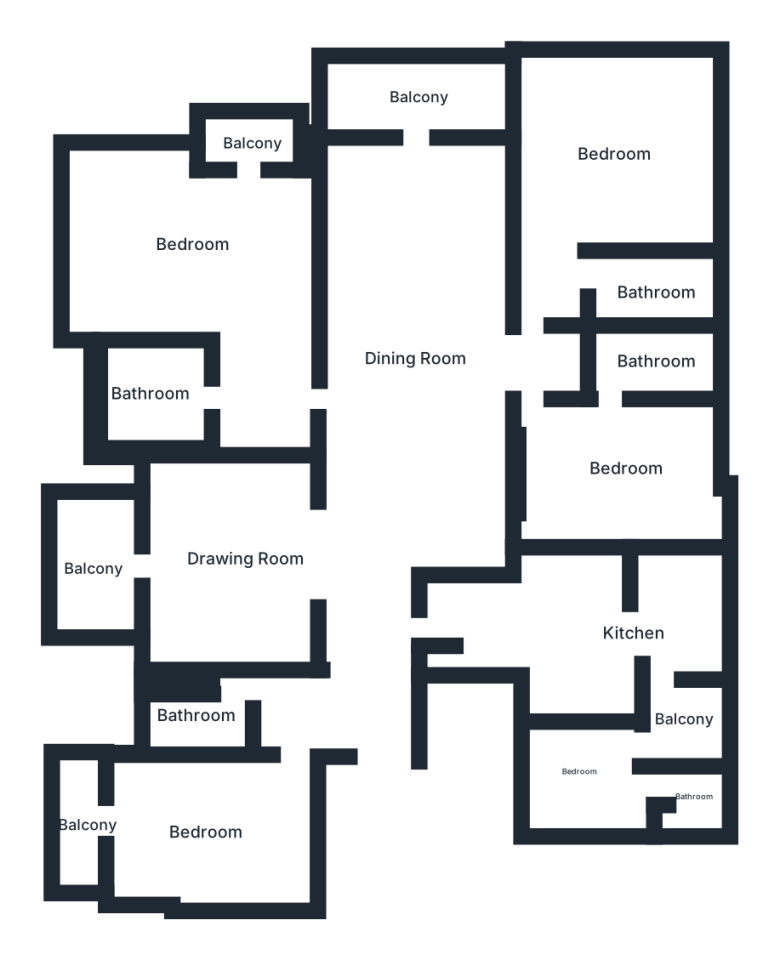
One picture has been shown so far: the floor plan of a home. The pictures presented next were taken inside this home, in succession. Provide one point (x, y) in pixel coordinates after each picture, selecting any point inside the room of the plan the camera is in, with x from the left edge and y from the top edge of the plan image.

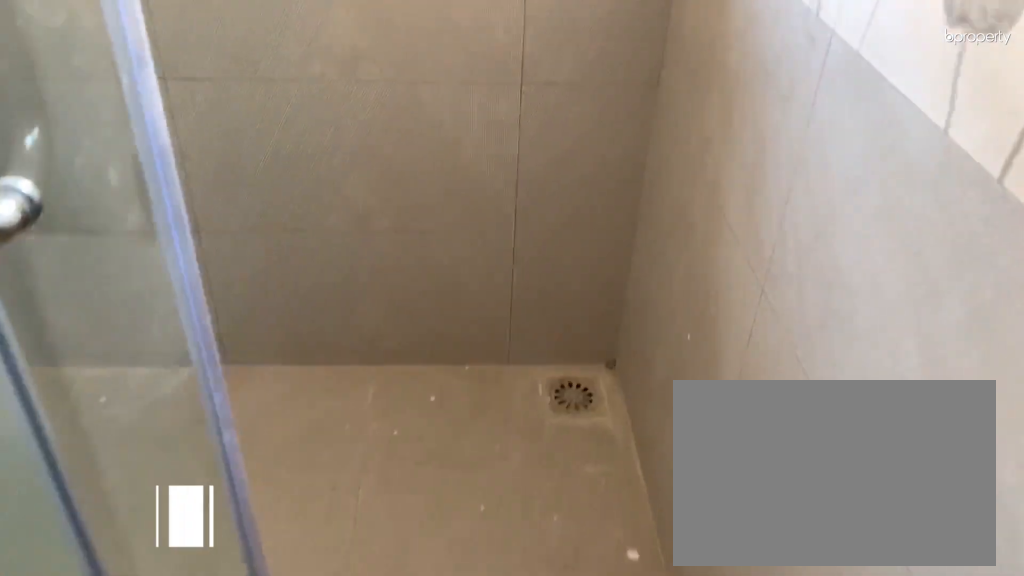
(652, 363)
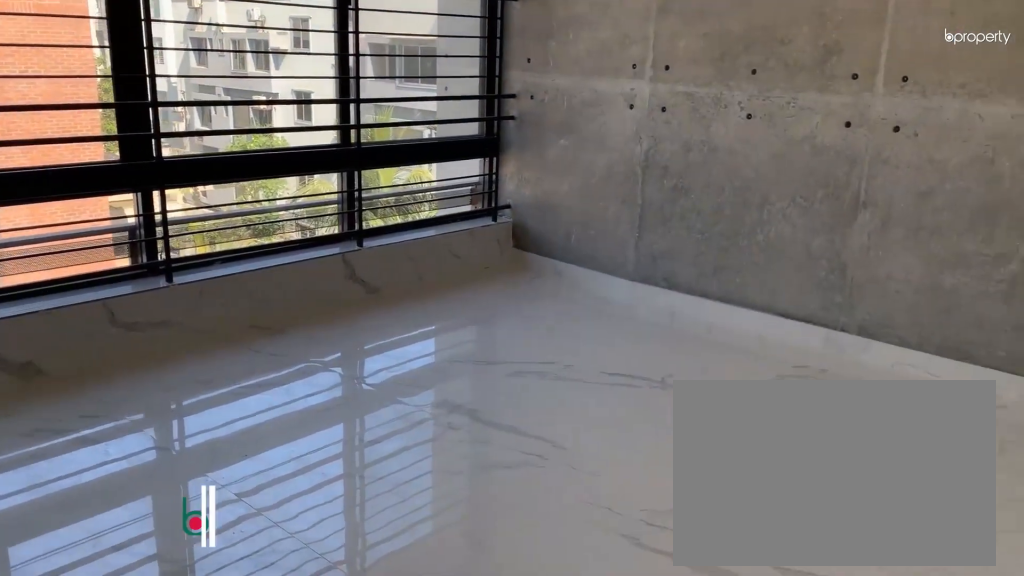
(614, 151)
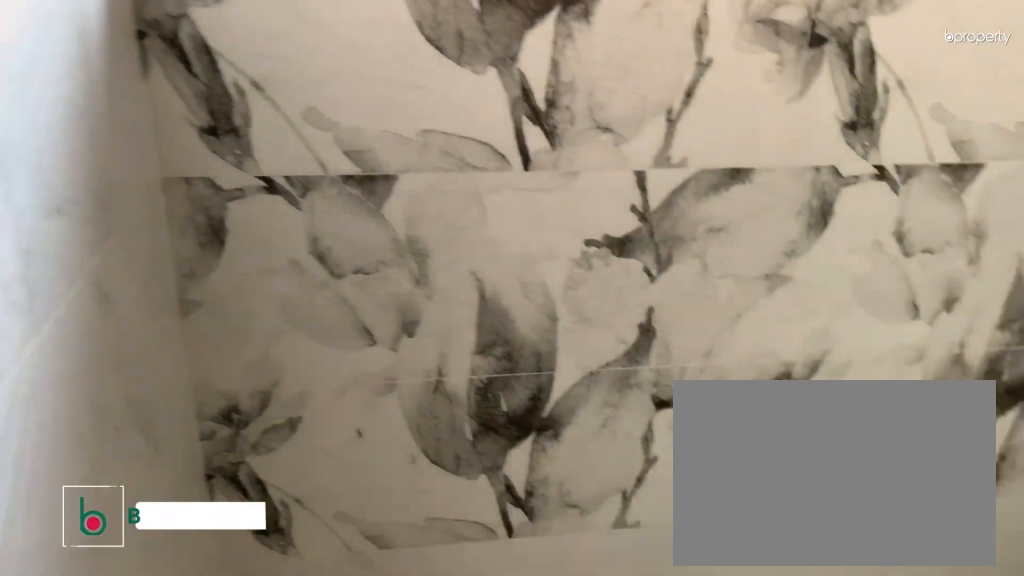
(653, 296)
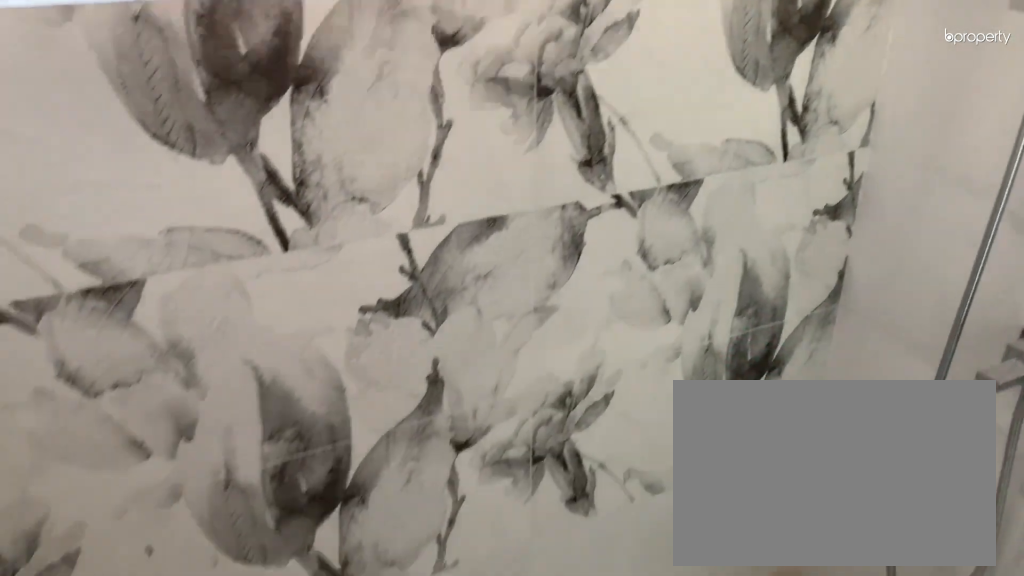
(653, 296)
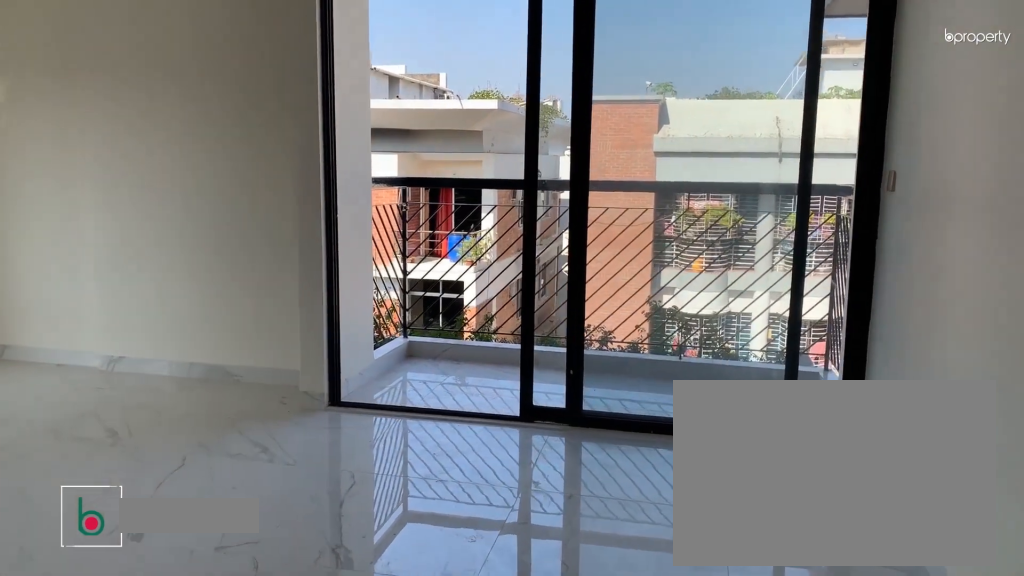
(196, 251)
